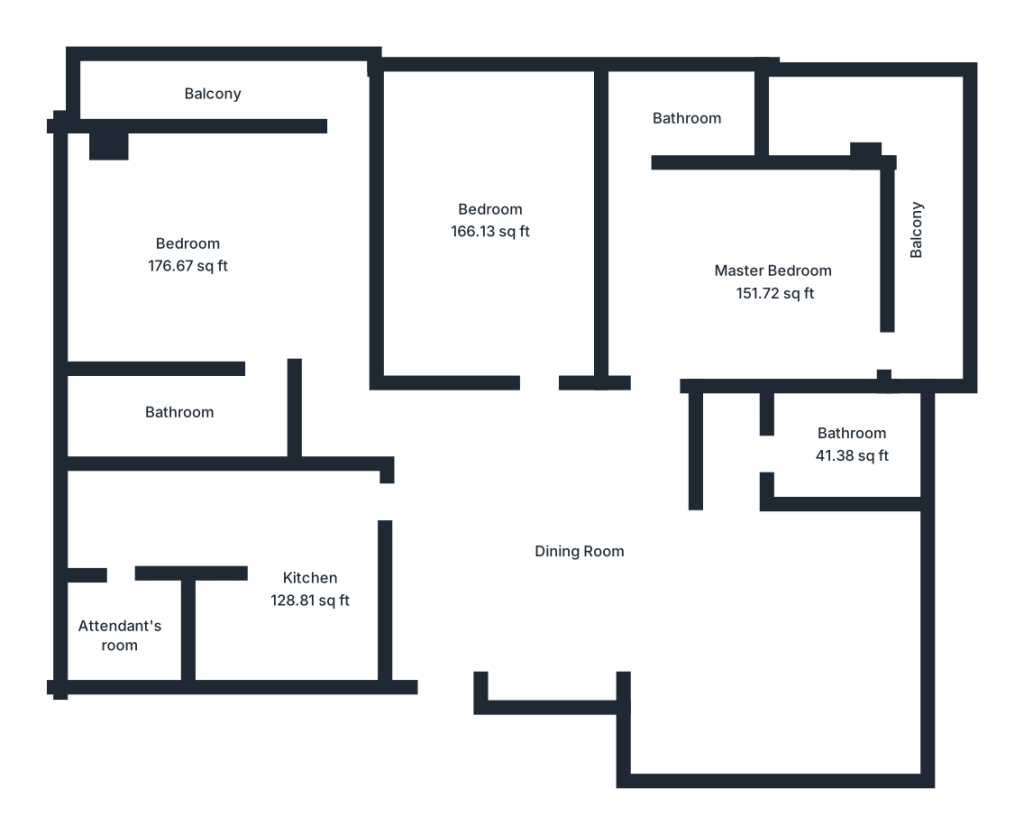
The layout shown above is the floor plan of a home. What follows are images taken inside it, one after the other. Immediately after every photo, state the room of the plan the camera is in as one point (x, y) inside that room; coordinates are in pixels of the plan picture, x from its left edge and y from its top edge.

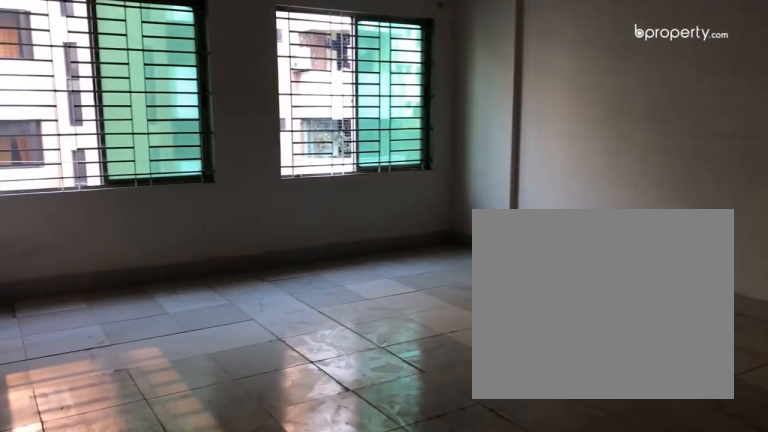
(568, 550)
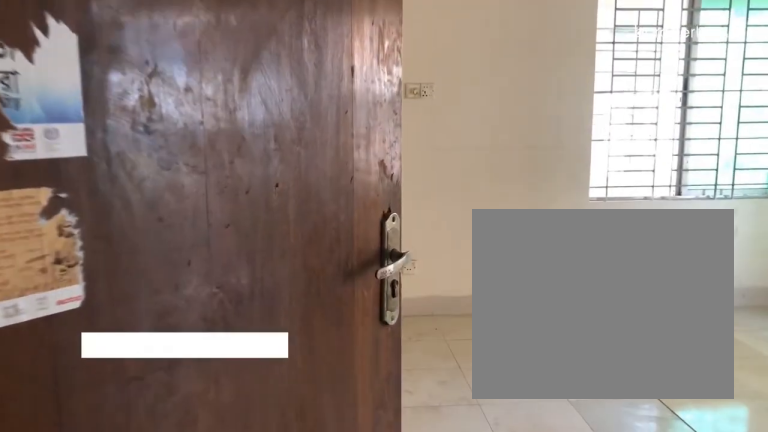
(770, 282)
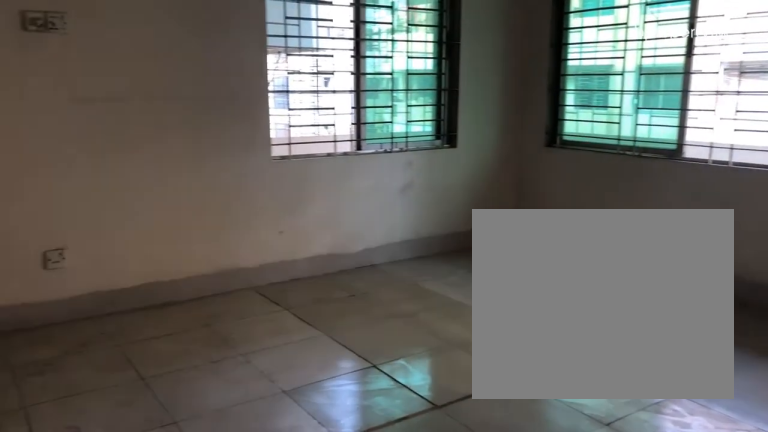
(770, 282)
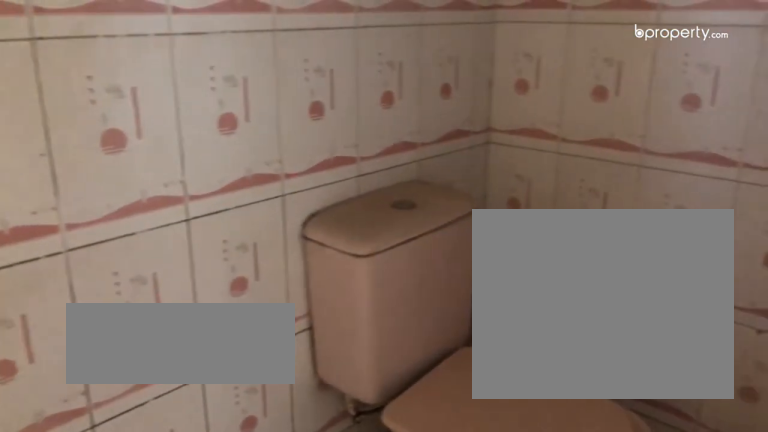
(690, 118)
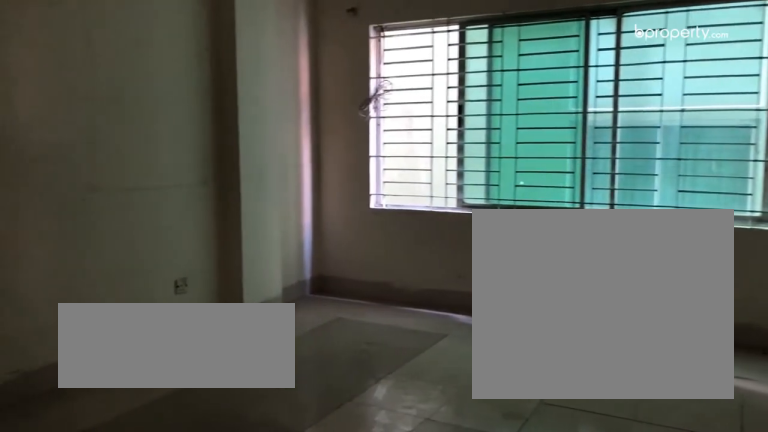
(496, 211)
